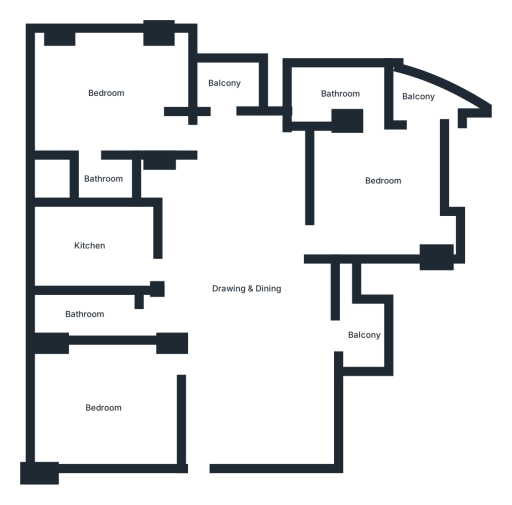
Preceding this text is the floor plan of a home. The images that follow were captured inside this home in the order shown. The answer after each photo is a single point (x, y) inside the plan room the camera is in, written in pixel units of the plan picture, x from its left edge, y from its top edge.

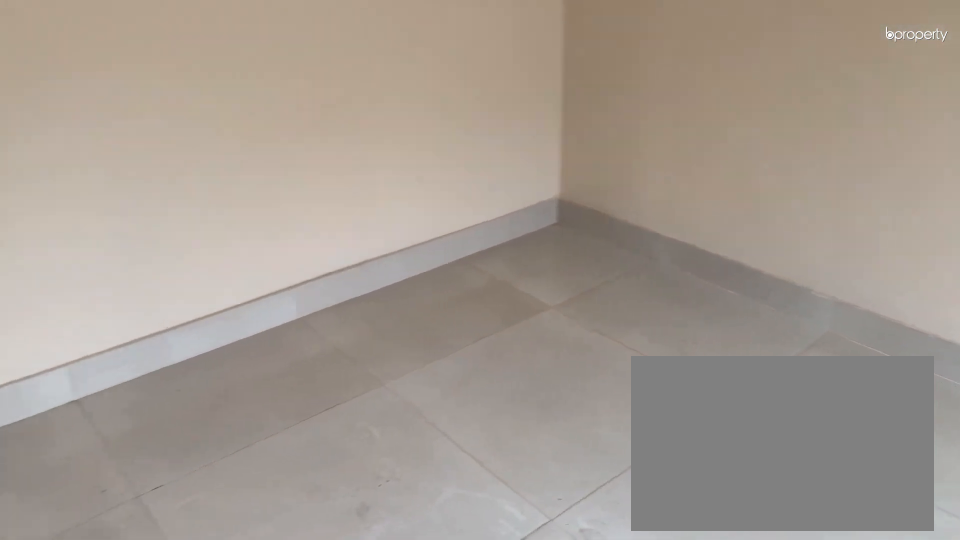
(103, 414)
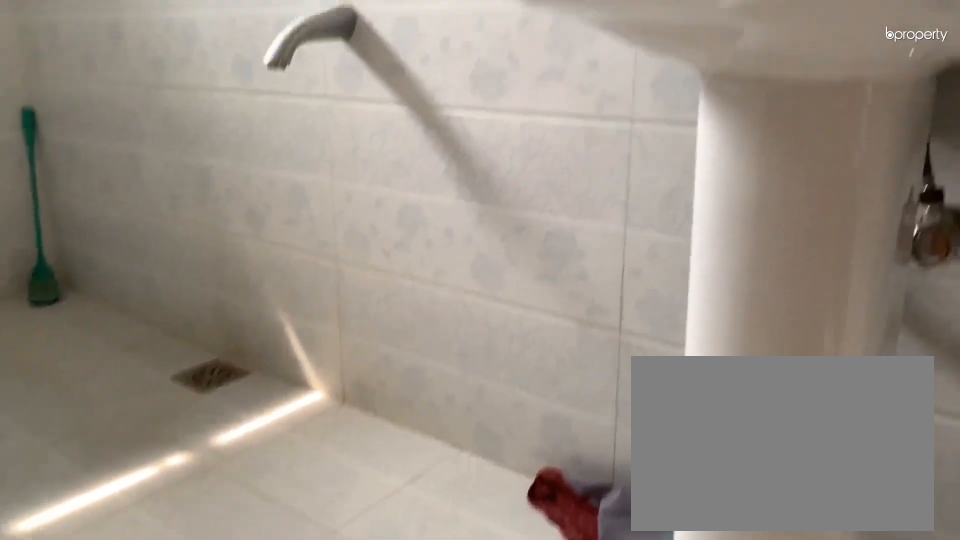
(85, 319)
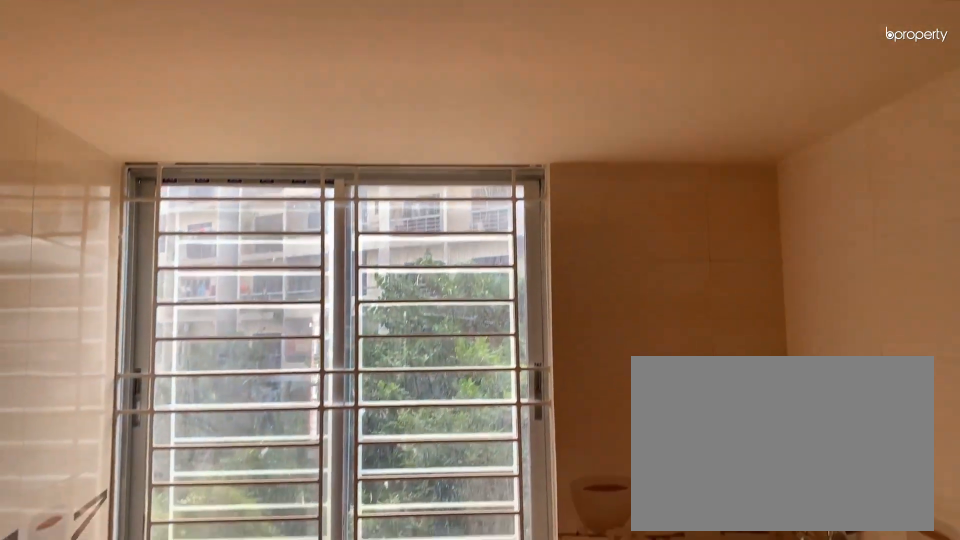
(94, 247)
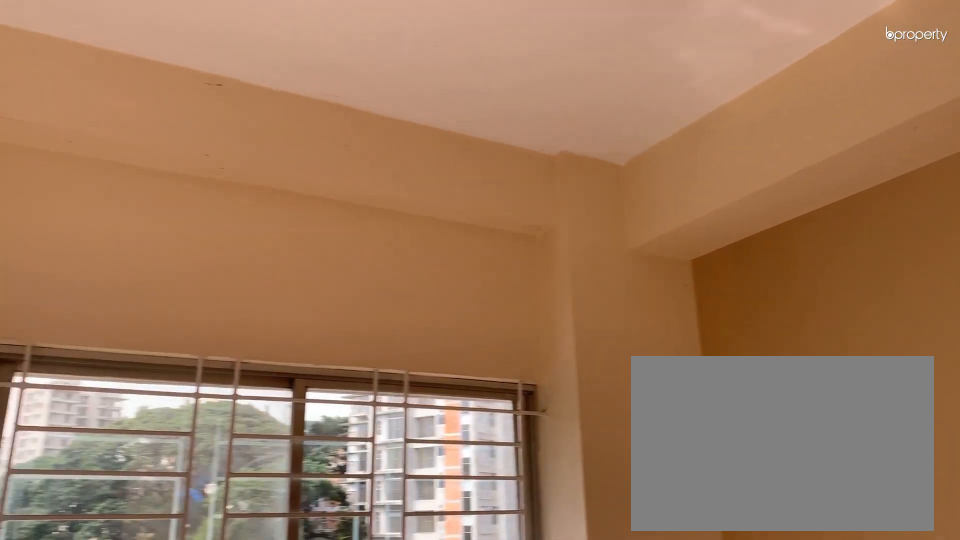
(109, 98)
